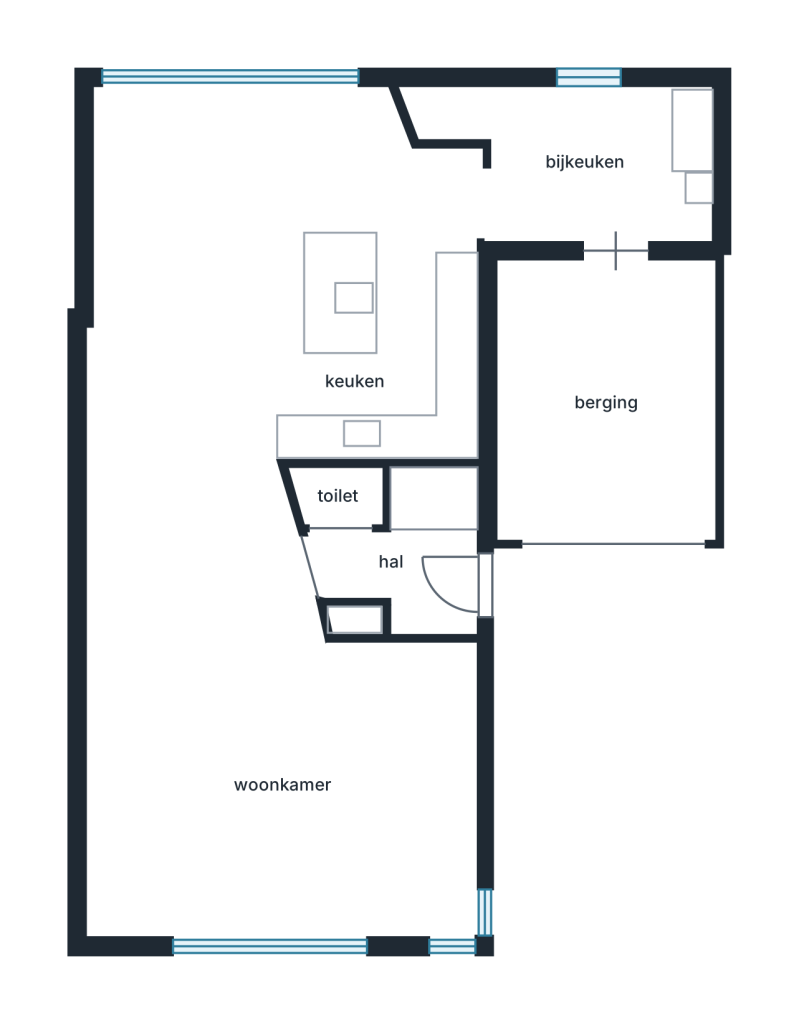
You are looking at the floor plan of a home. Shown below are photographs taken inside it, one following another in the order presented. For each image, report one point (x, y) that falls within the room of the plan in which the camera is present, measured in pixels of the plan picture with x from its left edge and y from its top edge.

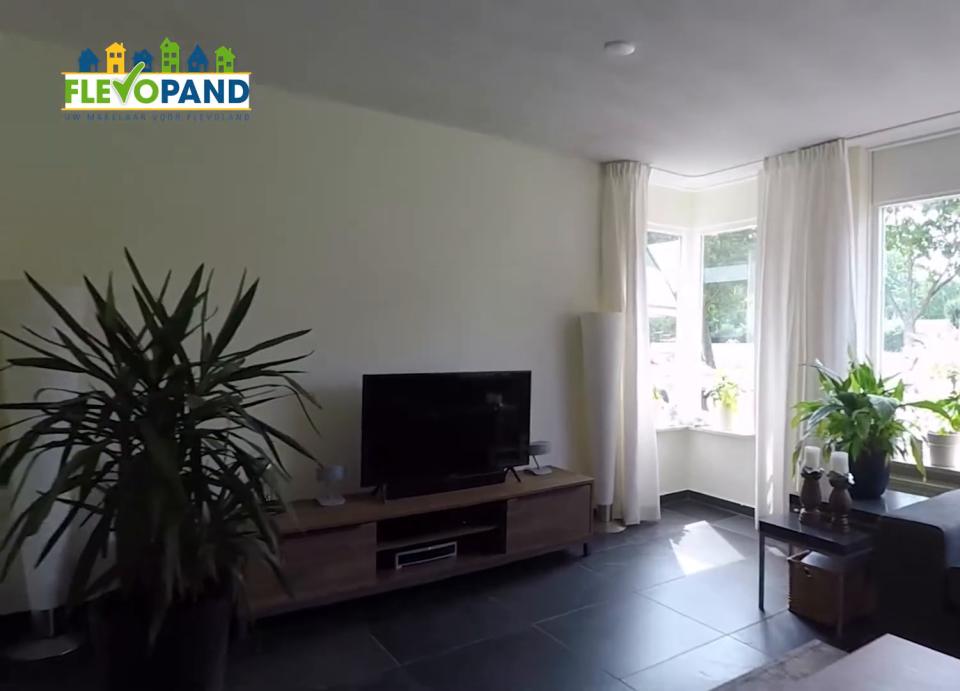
(215, 677)
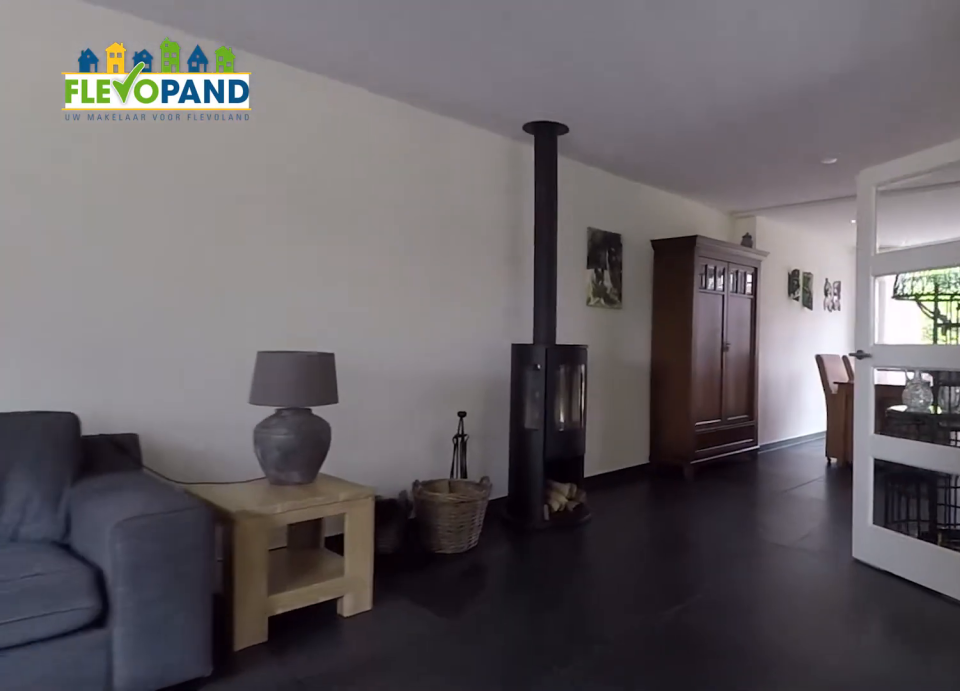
(215, 677)
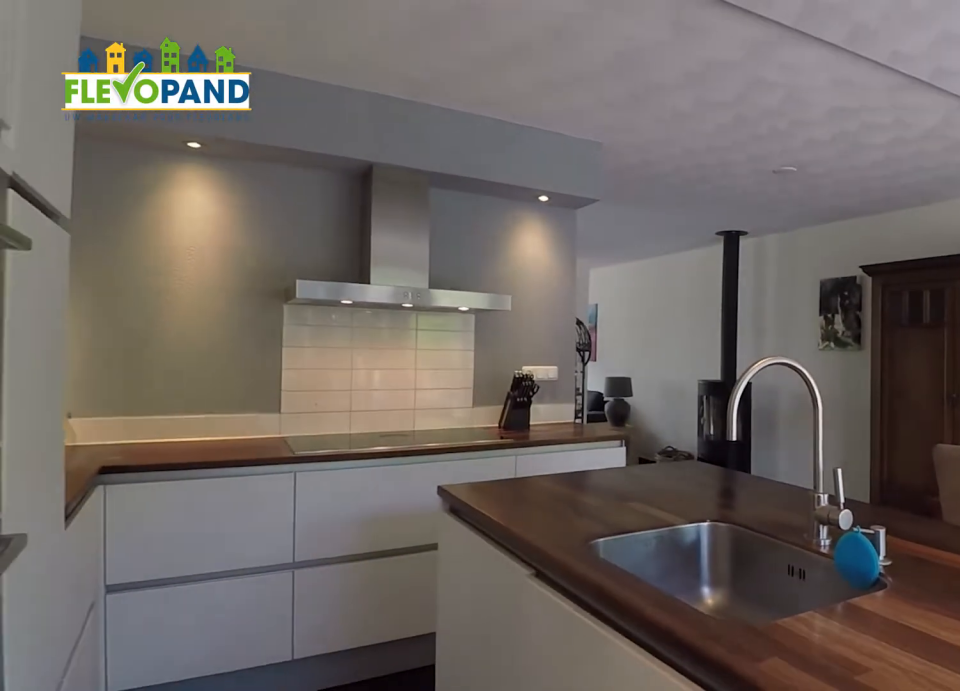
(278, 274)
